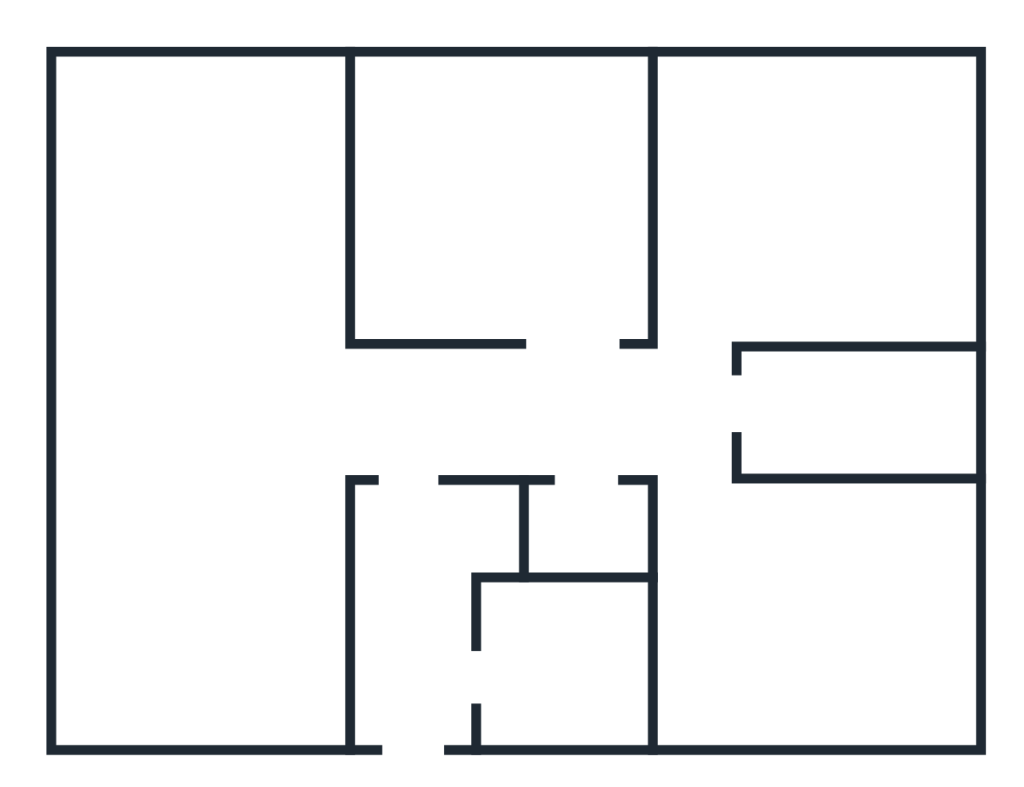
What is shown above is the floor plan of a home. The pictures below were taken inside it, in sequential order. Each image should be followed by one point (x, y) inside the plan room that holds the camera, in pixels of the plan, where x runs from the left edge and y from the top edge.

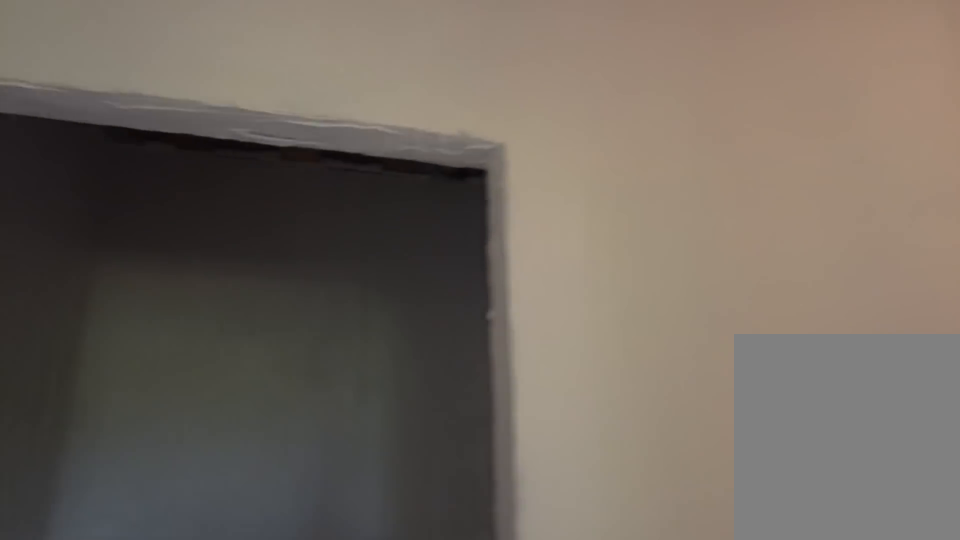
(601, 437)
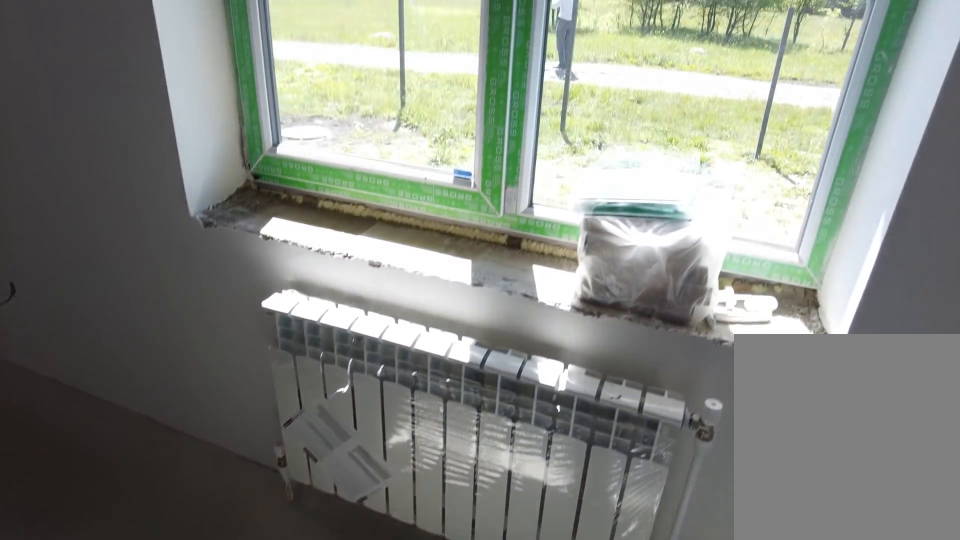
(747, 647)
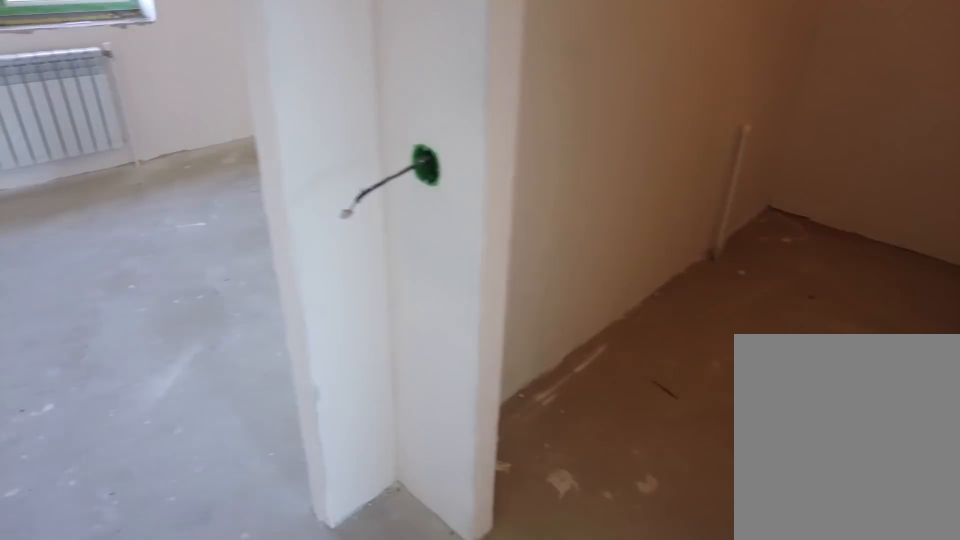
(694, 422)
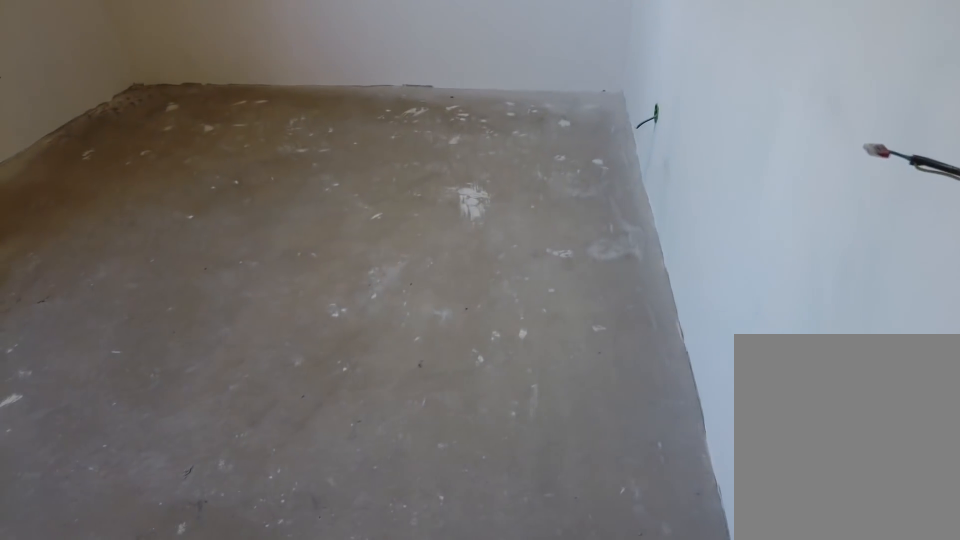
(719, 284)
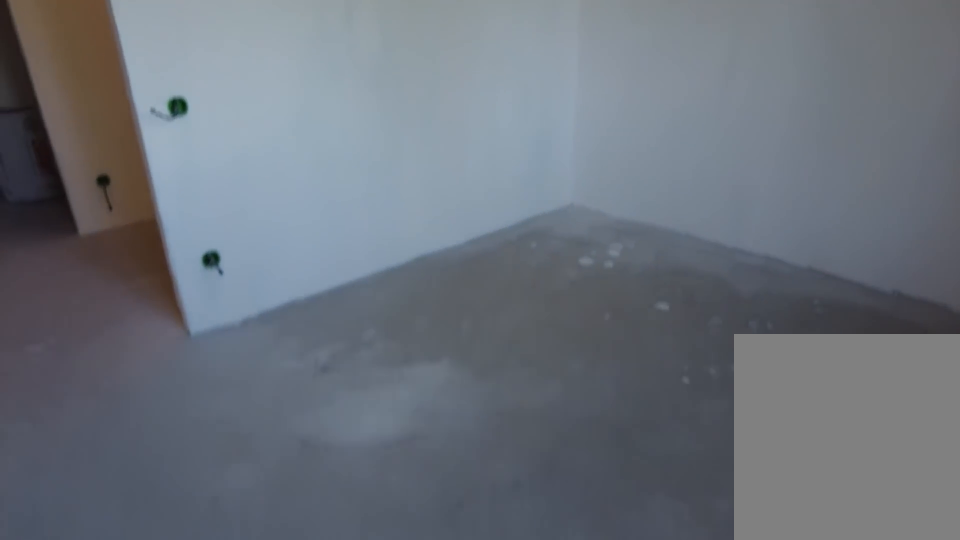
(571, 294)
